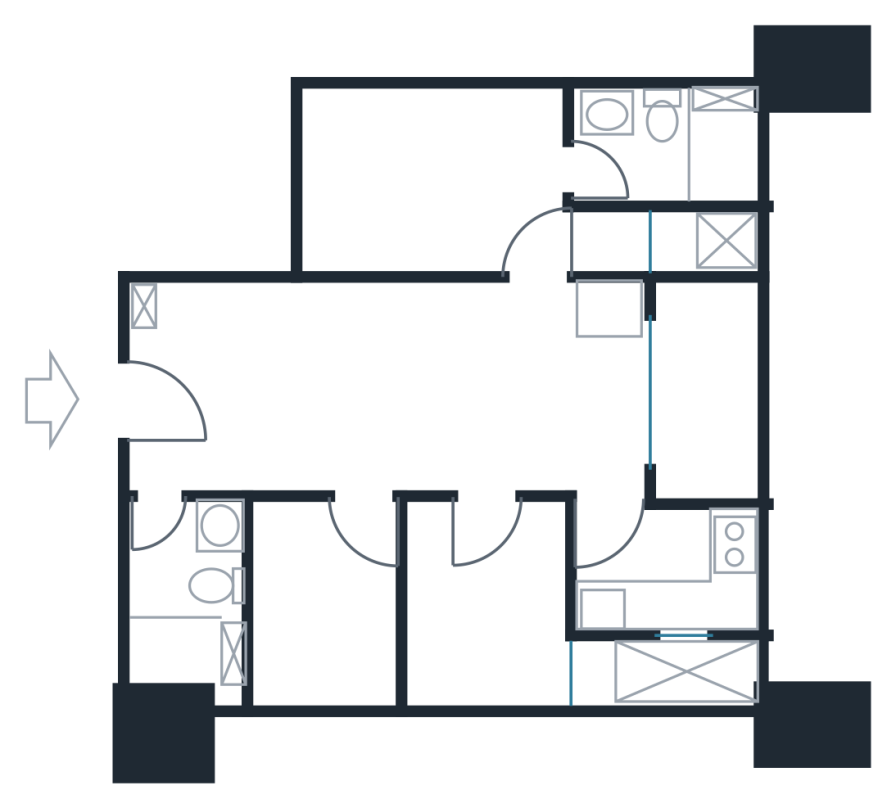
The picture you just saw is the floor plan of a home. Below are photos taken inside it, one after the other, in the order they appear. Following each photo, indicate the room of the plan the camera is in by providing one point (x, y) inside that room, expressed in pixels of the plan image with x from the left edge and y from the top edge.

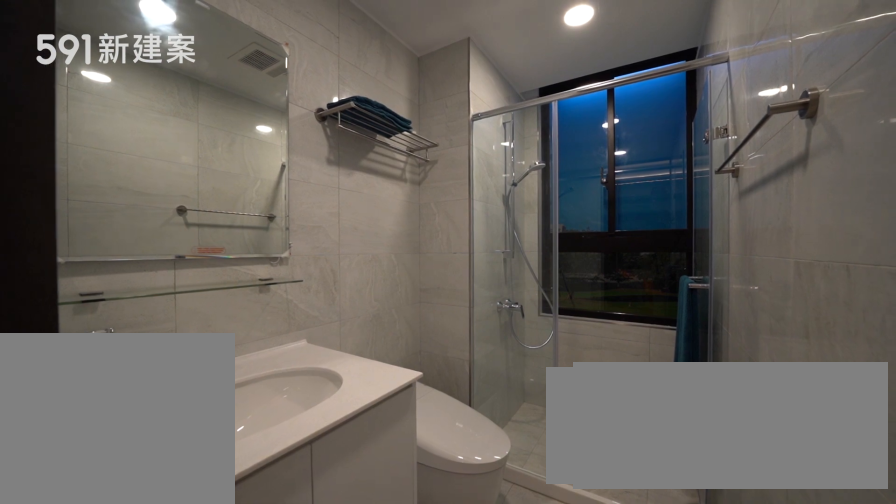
(667, 144)
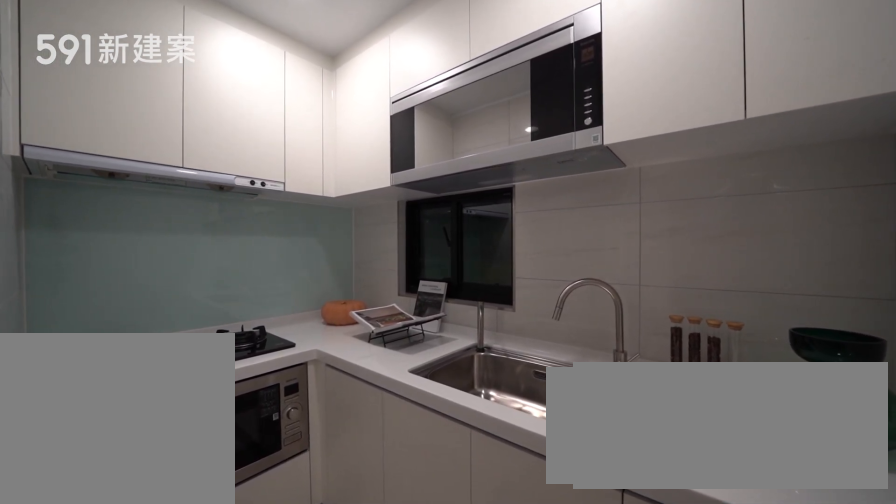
(669, 571)
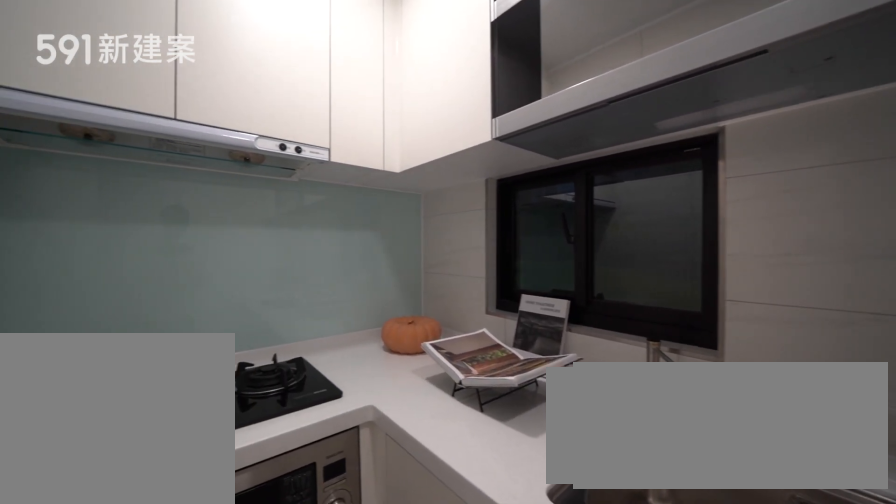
(669, 571)
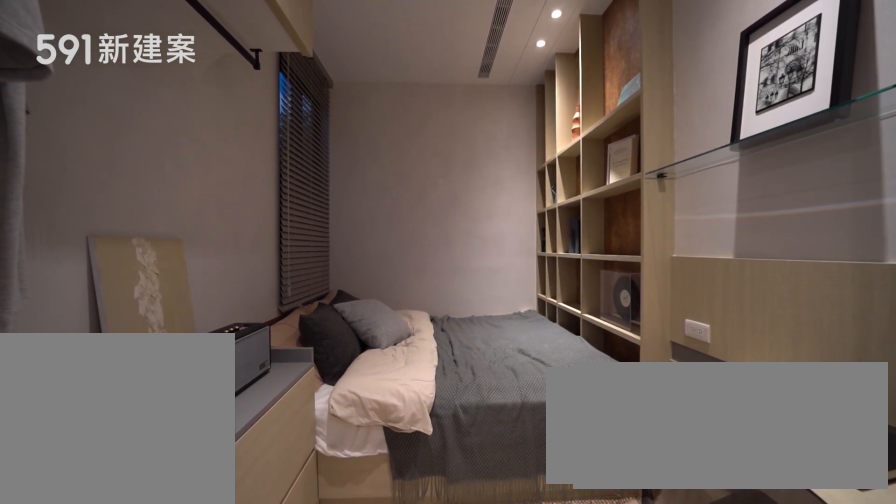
(484, 609)
